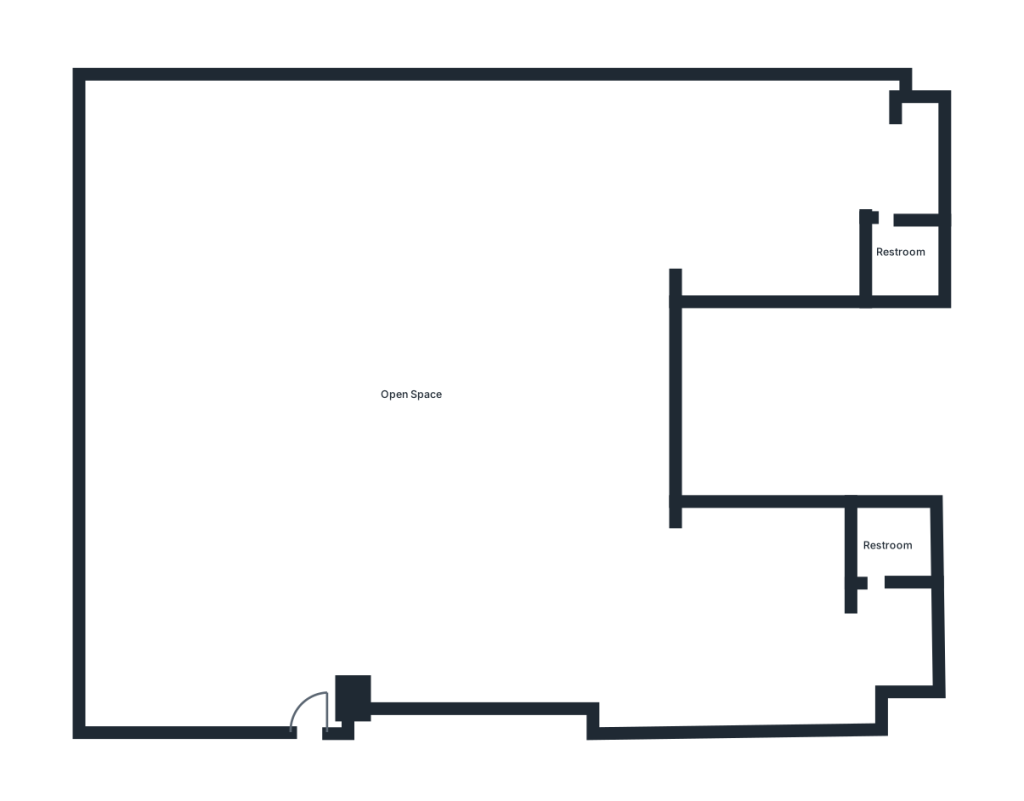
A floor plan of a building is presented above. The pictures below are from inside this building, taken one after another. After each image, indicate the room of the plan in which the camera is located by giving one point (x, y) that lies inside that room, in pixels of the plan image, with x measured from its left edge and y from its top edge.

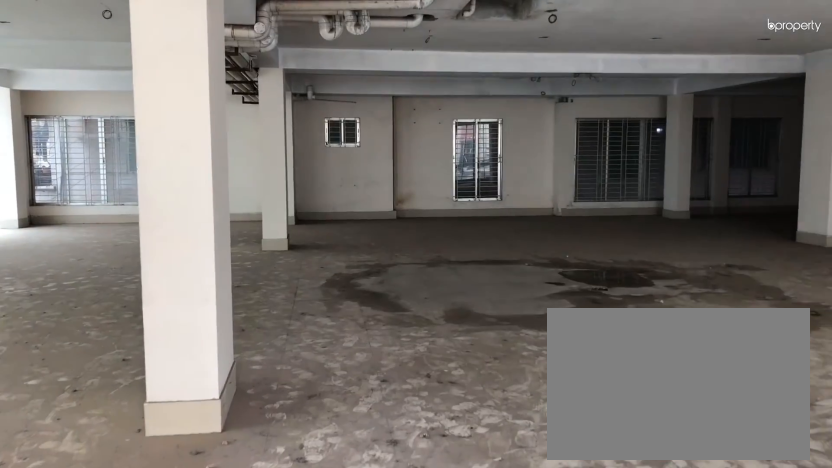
(315, 649)
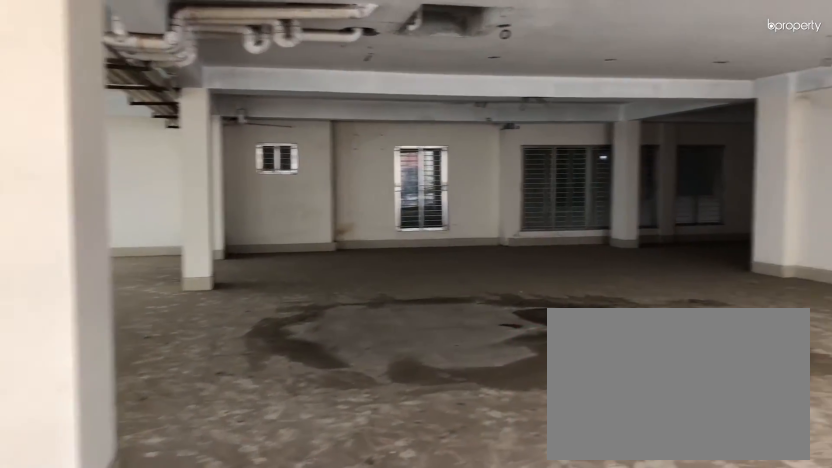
(315, 649)
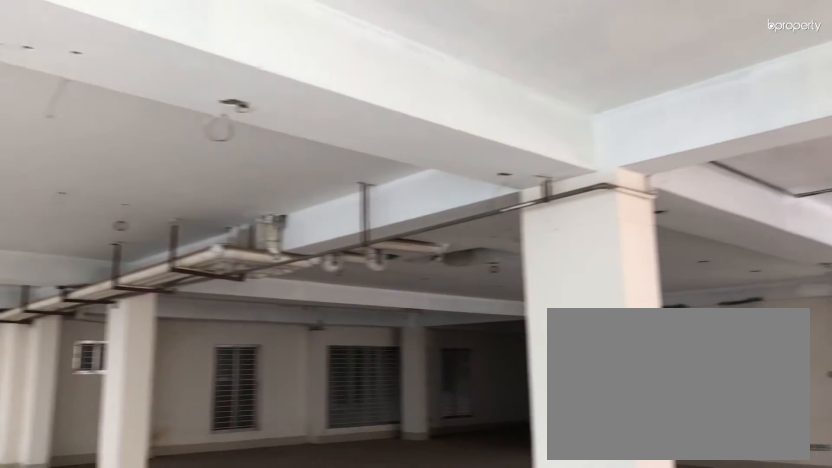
(415, 395)
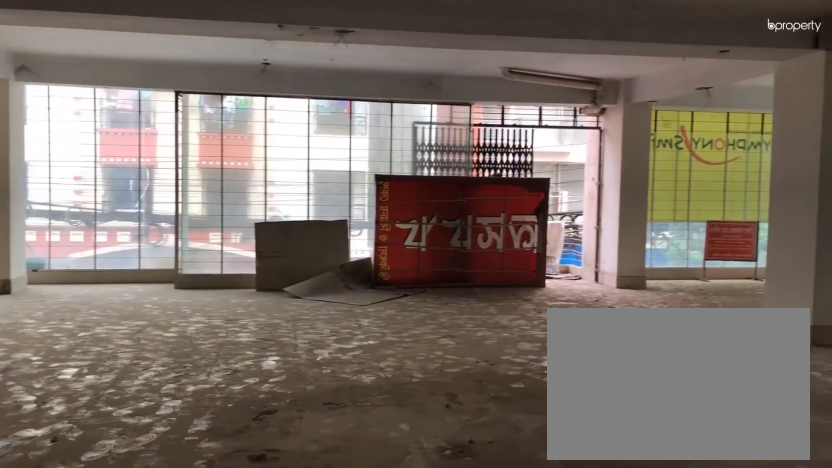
(415, 395)
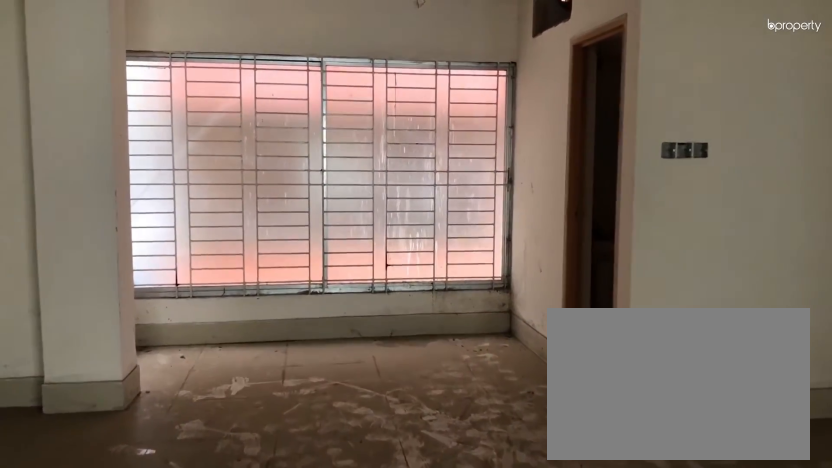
(709, 181)
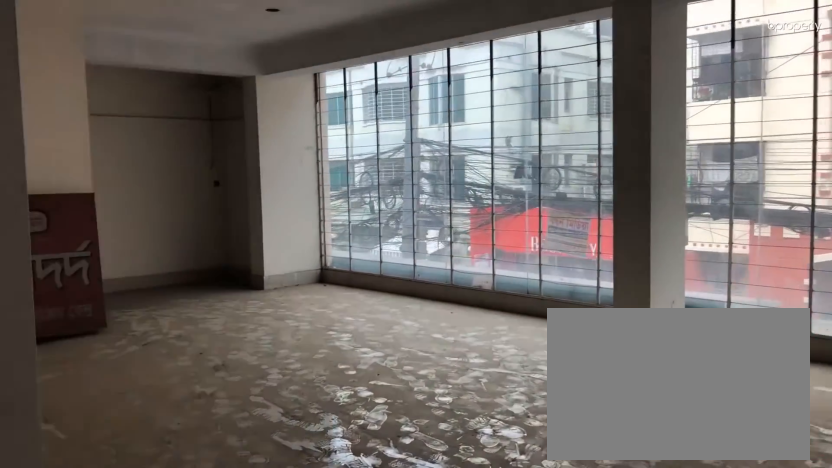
(750, 615)
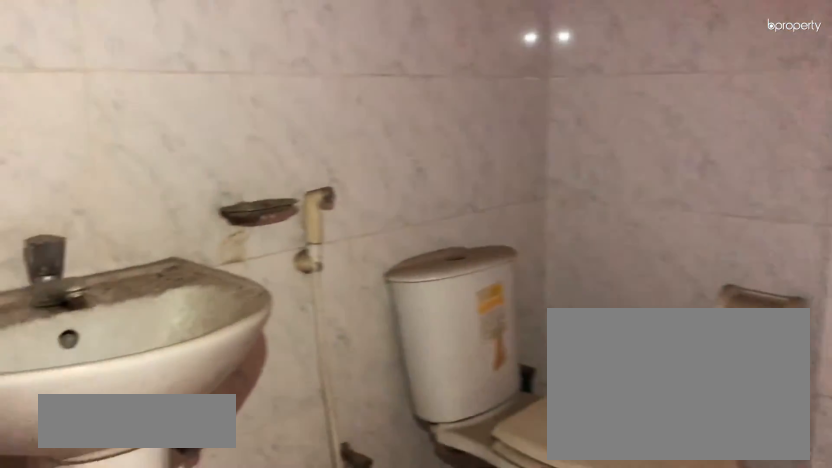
(904, 254)
